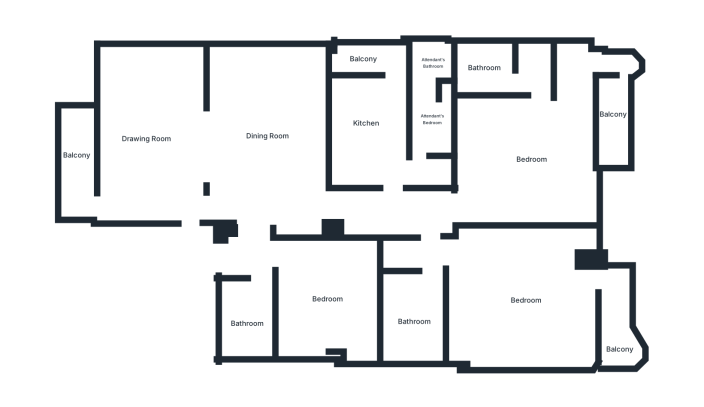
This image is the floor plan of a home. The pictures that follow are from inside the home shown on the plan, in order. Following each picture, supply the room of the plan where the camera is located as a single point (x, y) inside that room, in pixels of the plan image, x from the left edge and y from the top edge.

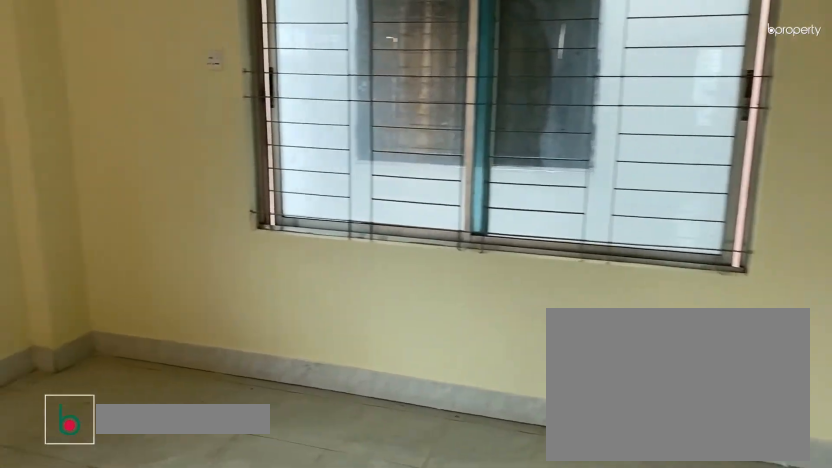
(155, 132)
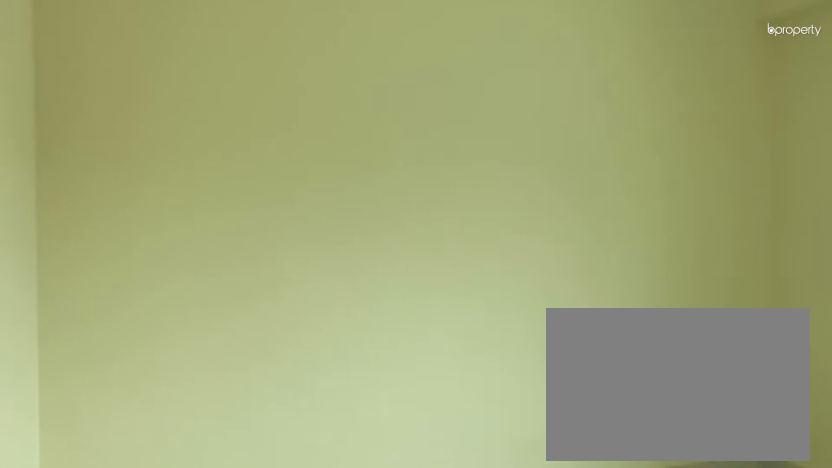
(326, 298)
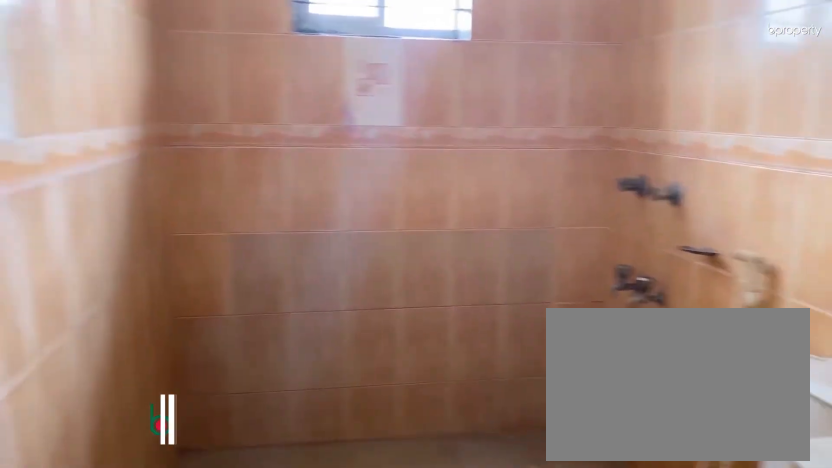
(428, 277)
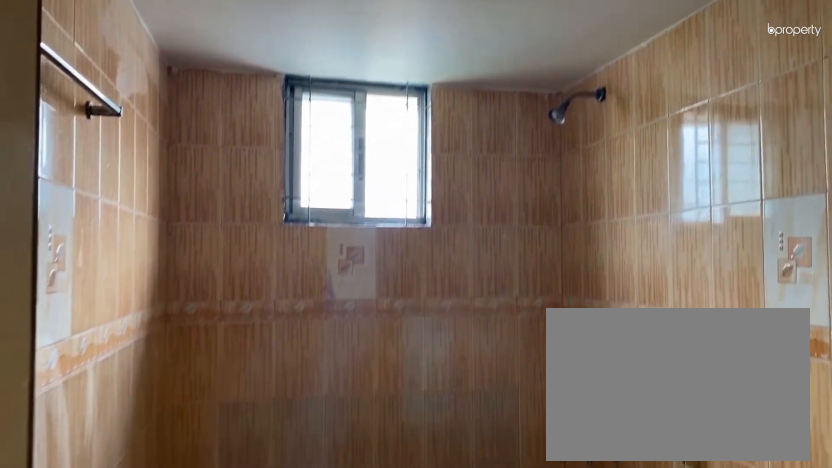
(414, 316)
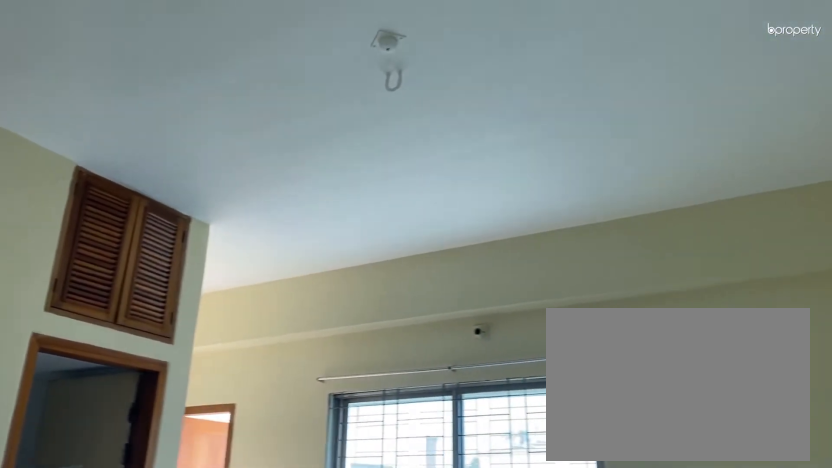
(526, 159)
